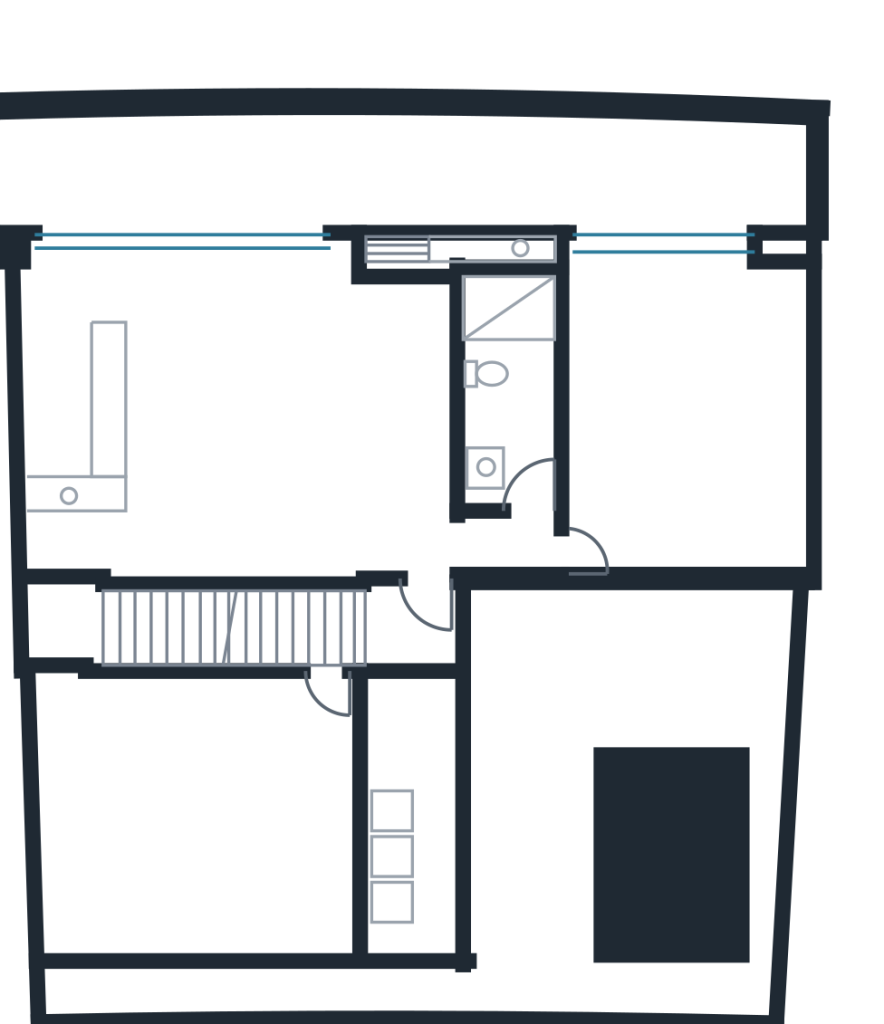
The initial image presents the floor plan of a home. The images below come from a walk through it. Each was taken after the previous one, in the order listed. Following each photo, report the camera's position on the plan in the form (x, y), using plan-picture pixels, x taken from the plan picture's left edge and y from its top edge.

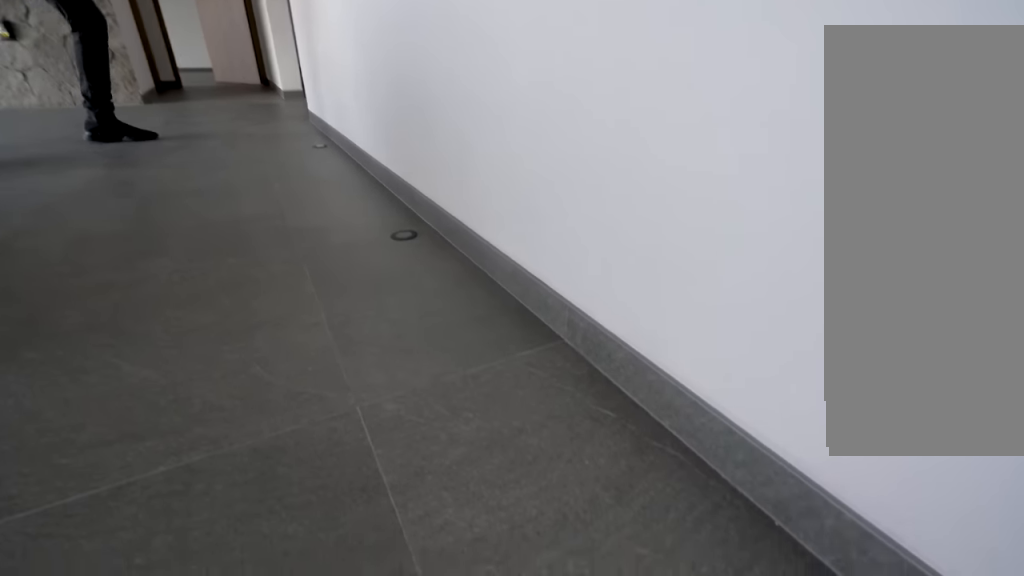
(230, 529)
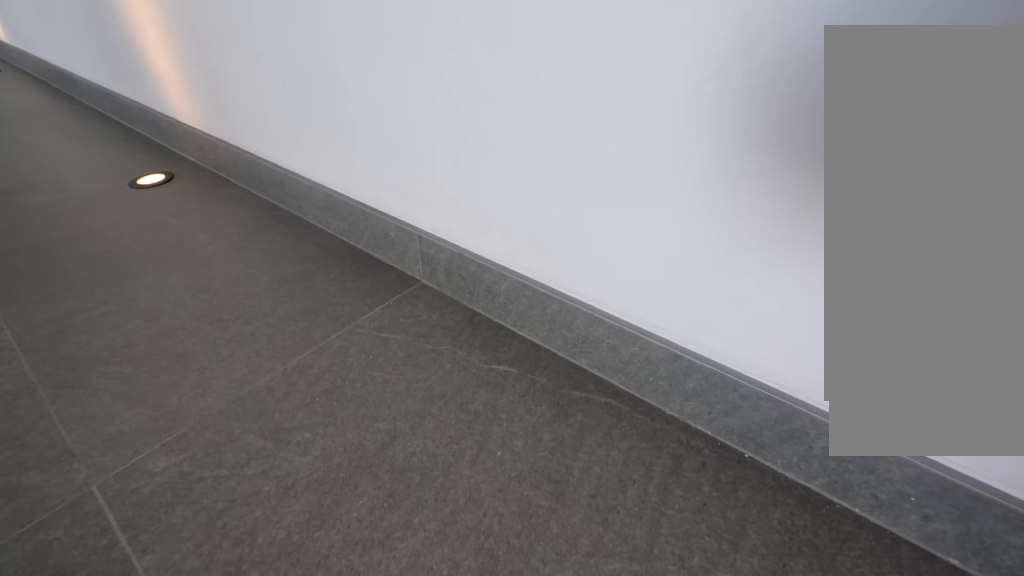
(245, 547)
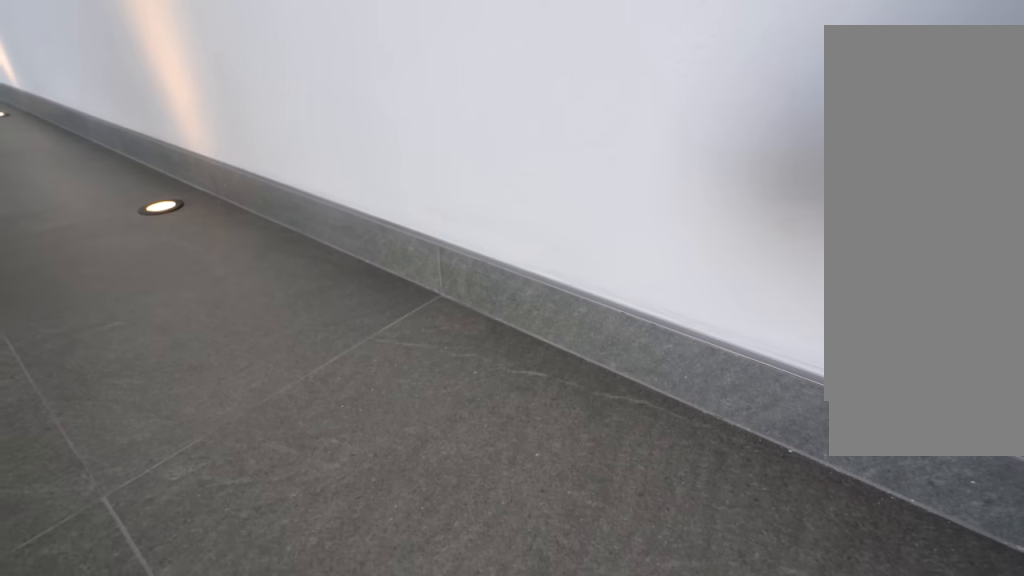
(233, 551)
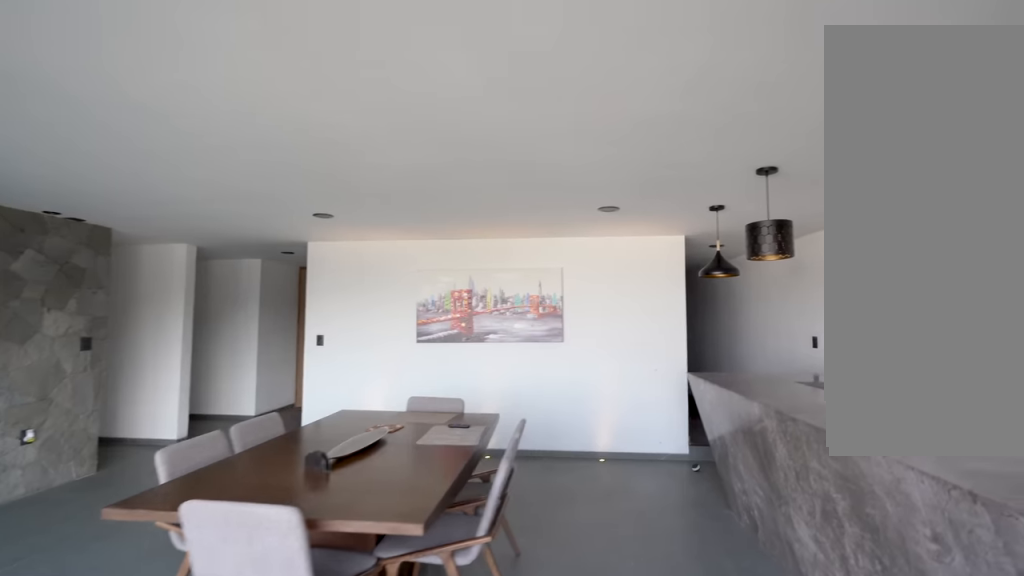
(236, 286)
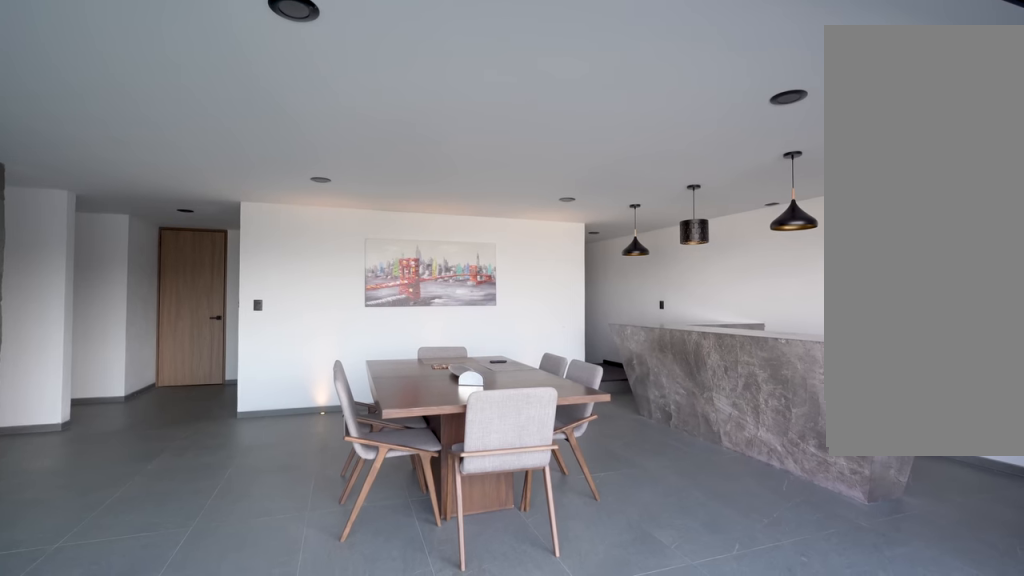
(305, 293)
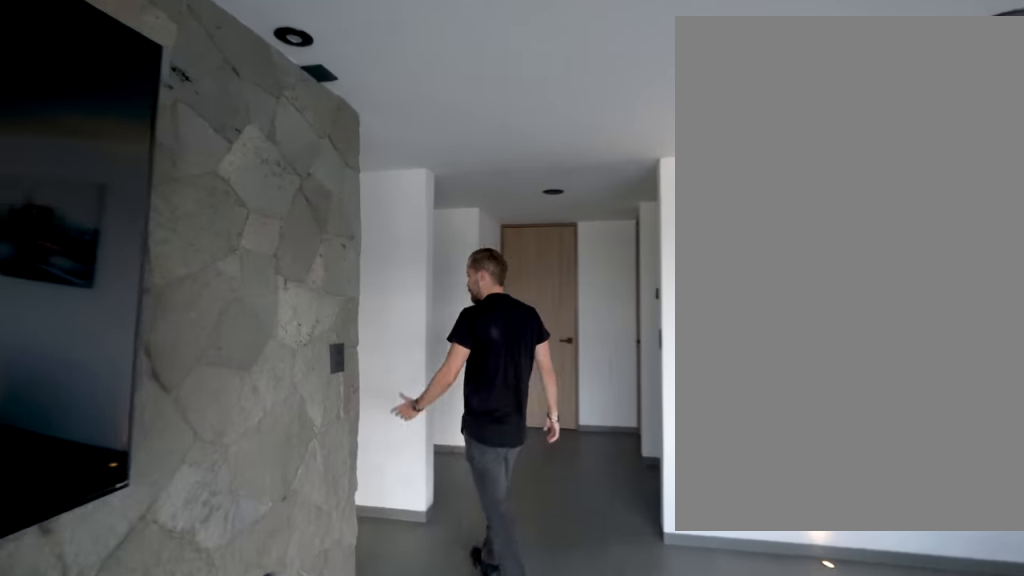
(299, 332)
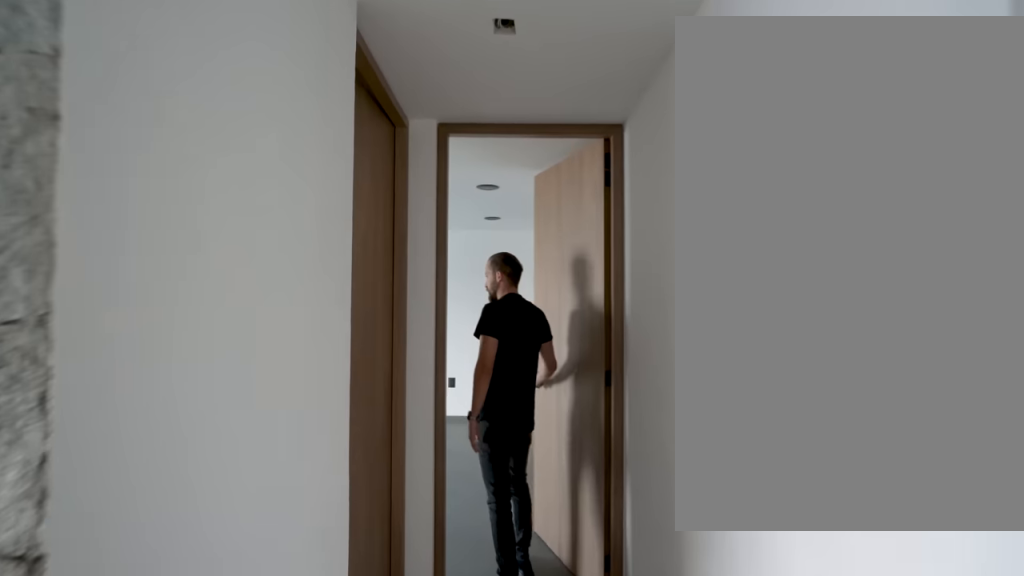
(367, 494)
